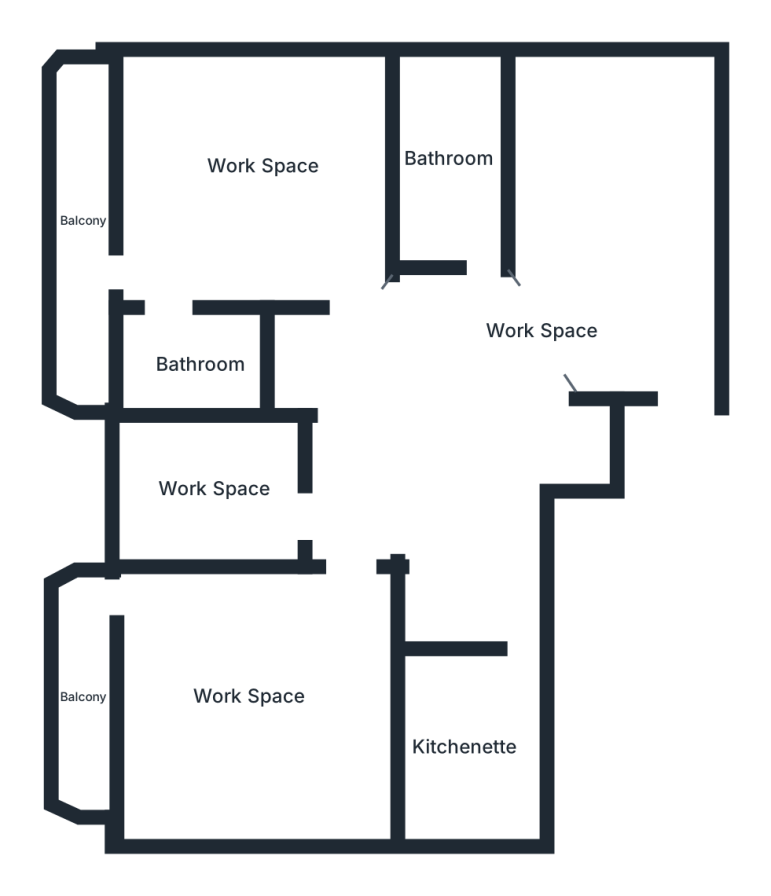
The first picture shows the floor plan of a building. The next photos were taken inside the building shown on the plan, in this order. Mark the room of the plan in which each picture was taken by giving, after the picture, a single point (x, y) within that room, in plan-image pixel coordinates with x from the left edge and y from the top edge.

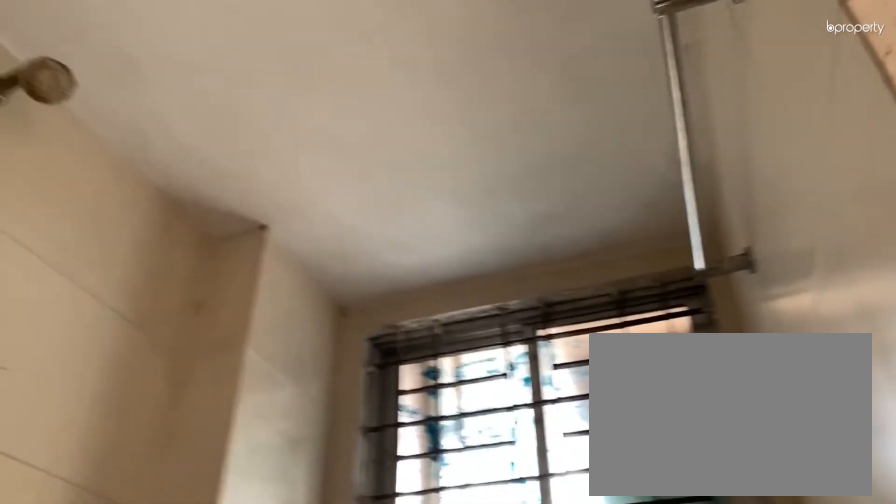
(201, 364)
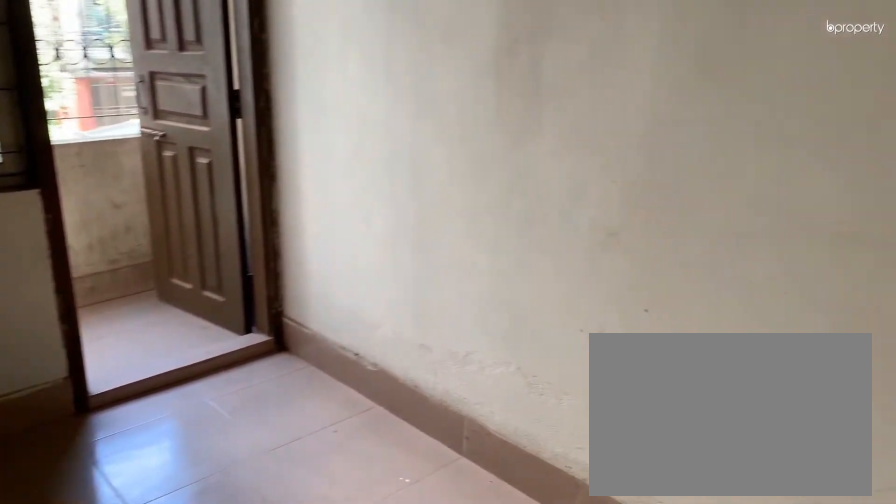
(249, 694)
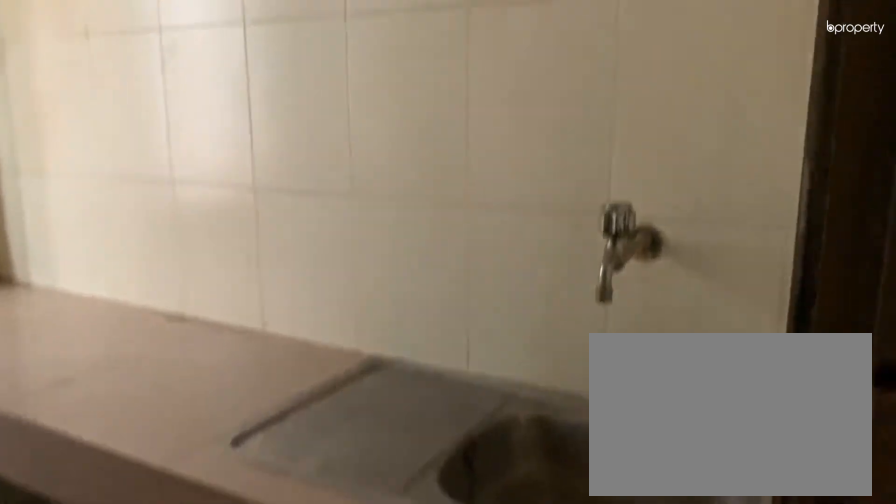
(466, 748)
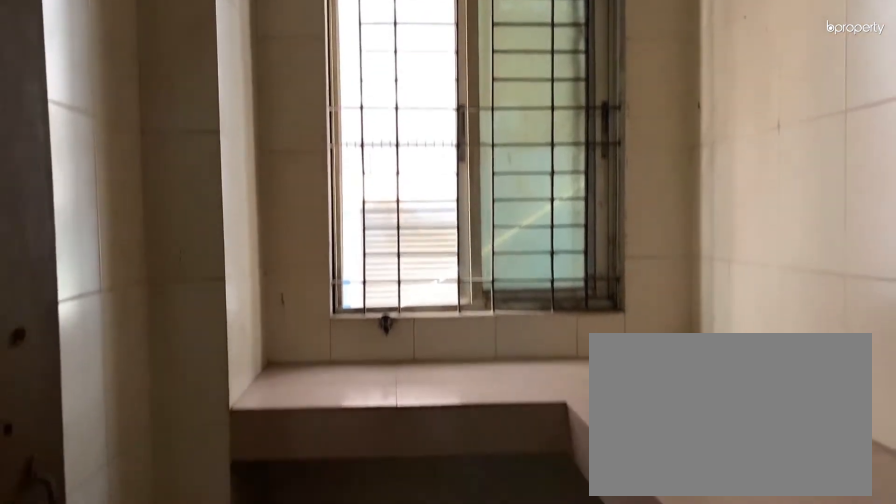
(466, 748)
